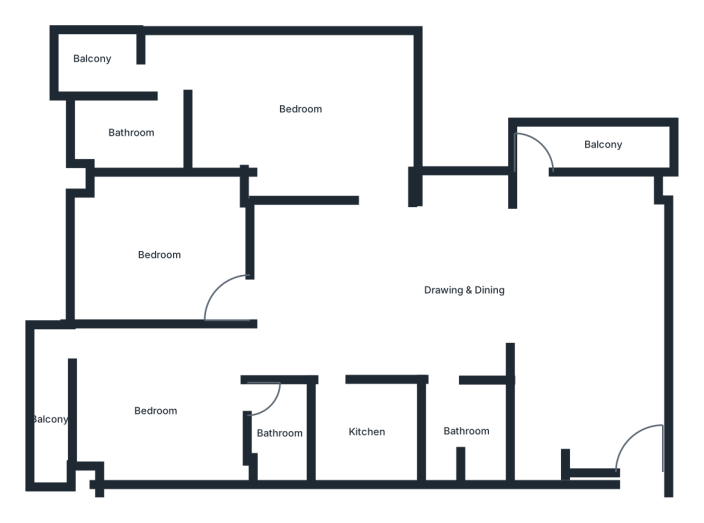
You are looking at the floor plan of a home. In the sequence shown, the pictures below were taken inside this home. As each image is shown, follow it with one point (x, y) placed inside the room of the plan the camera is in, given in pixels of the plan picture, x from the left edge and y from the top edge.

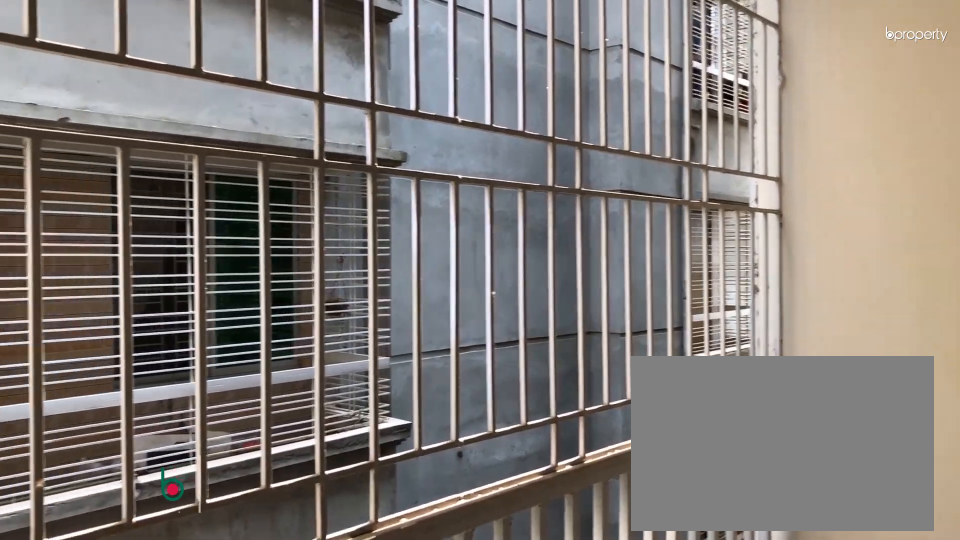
(603, 144)
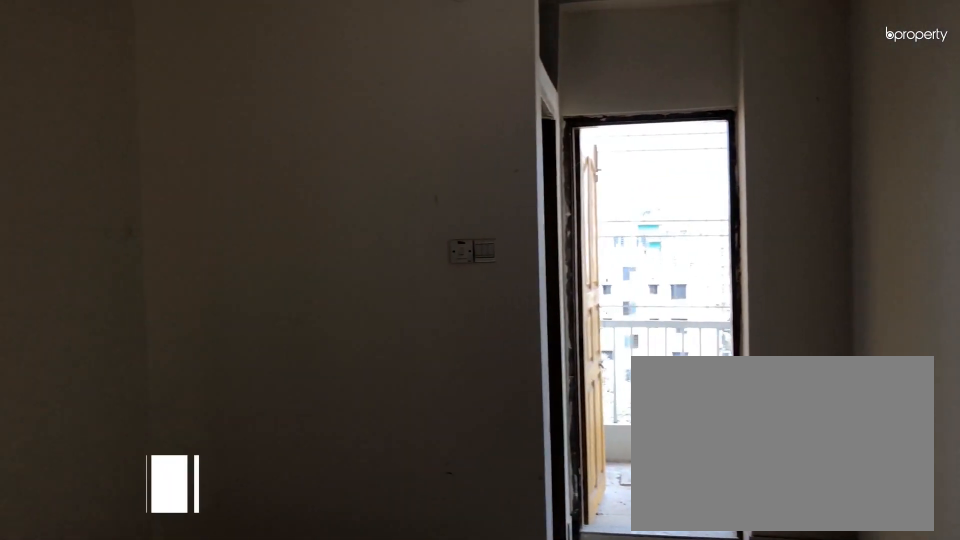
(292, 112)
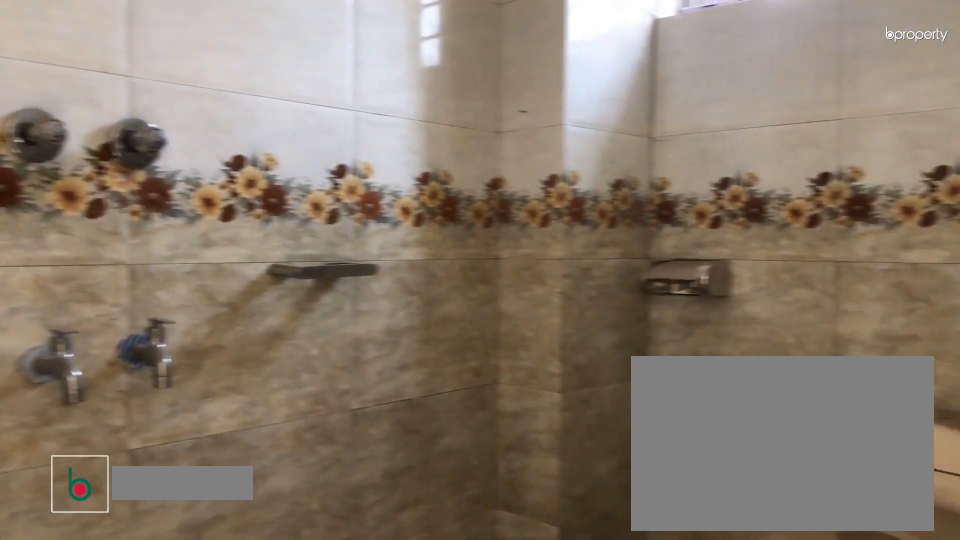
(129, 135)
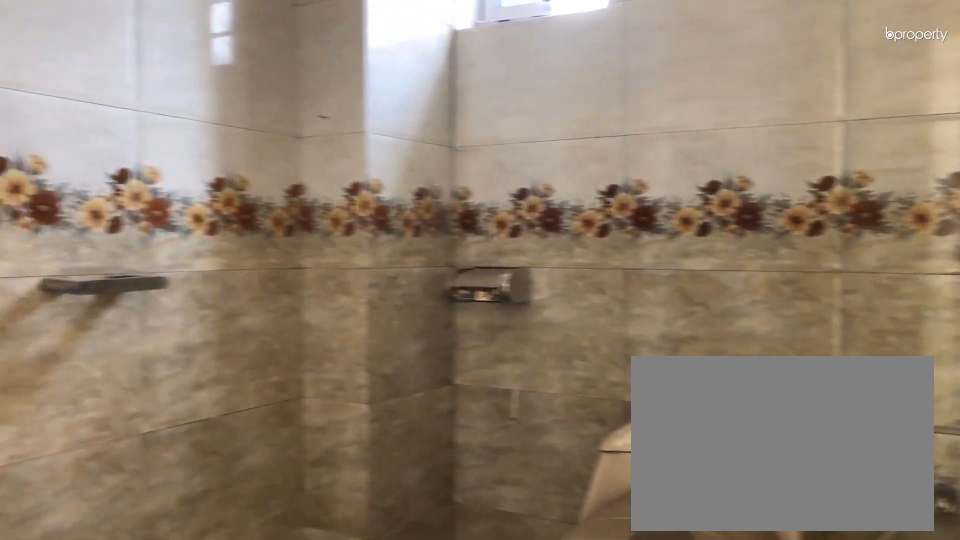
(129, 135)
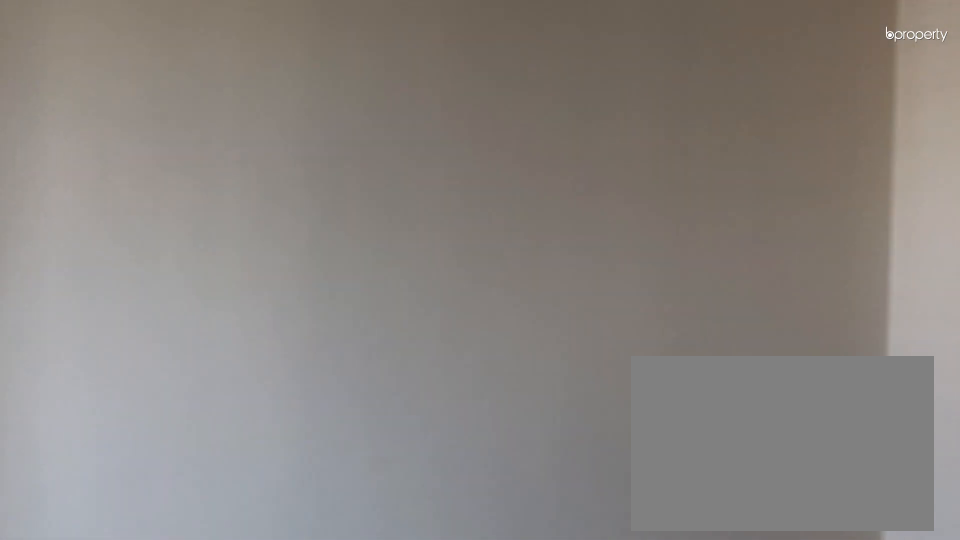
(163, 253)
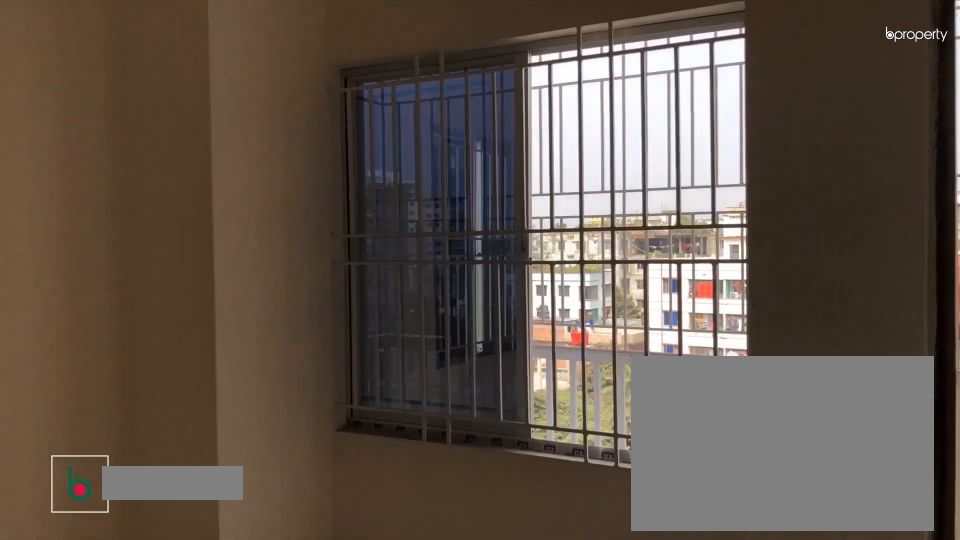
(160, 412)
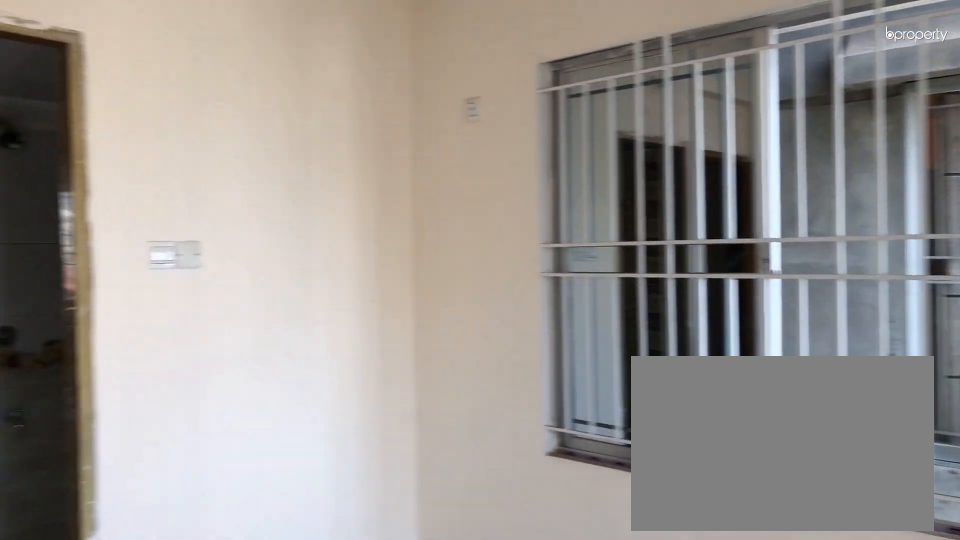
(160, 412)
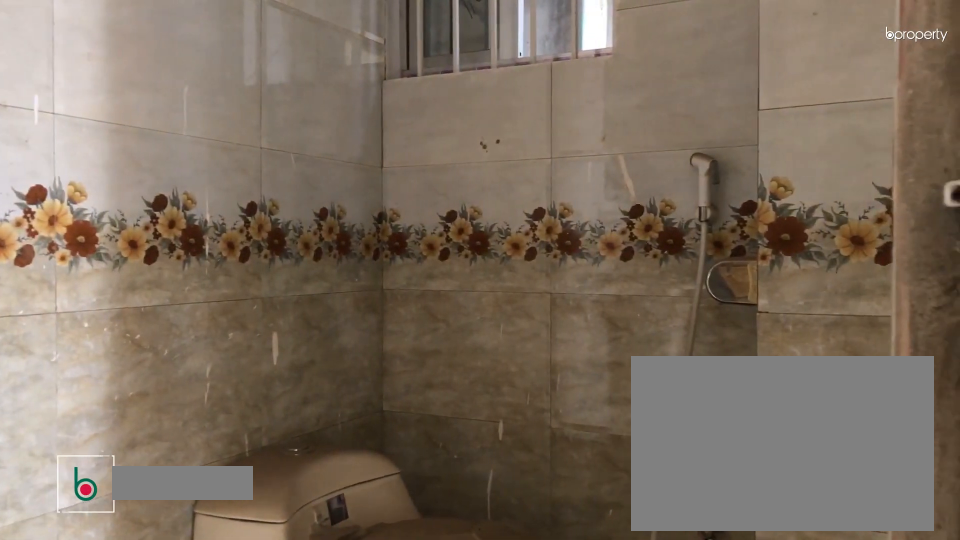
(279, 430)
